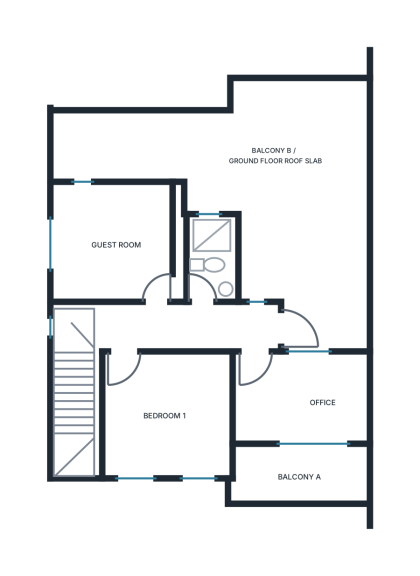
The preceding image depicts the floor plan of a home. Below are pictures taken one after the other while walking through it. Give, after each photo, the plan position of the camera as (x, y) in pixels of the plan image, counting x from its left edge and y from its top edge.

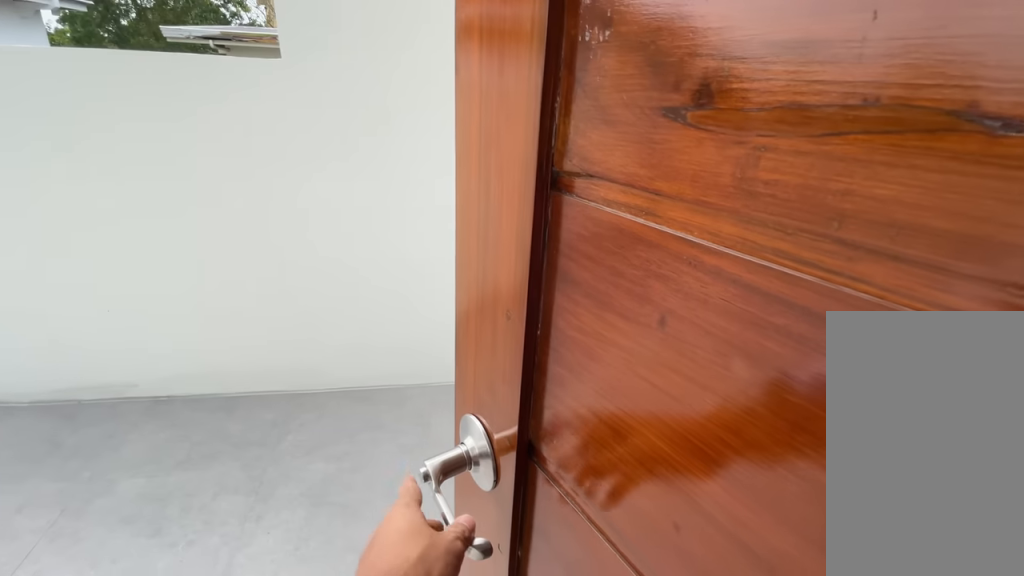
(335, 294)
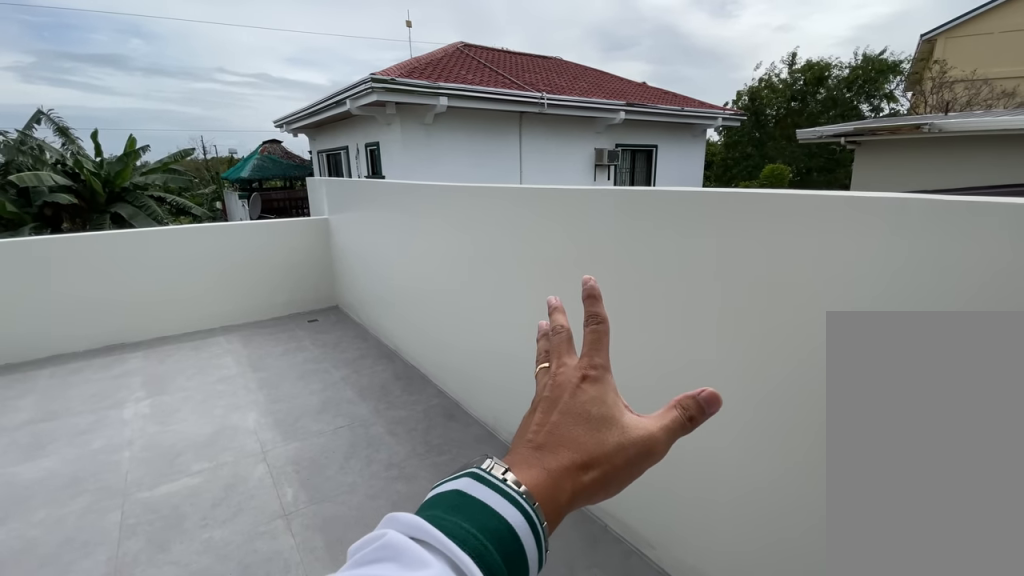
(336, 294)
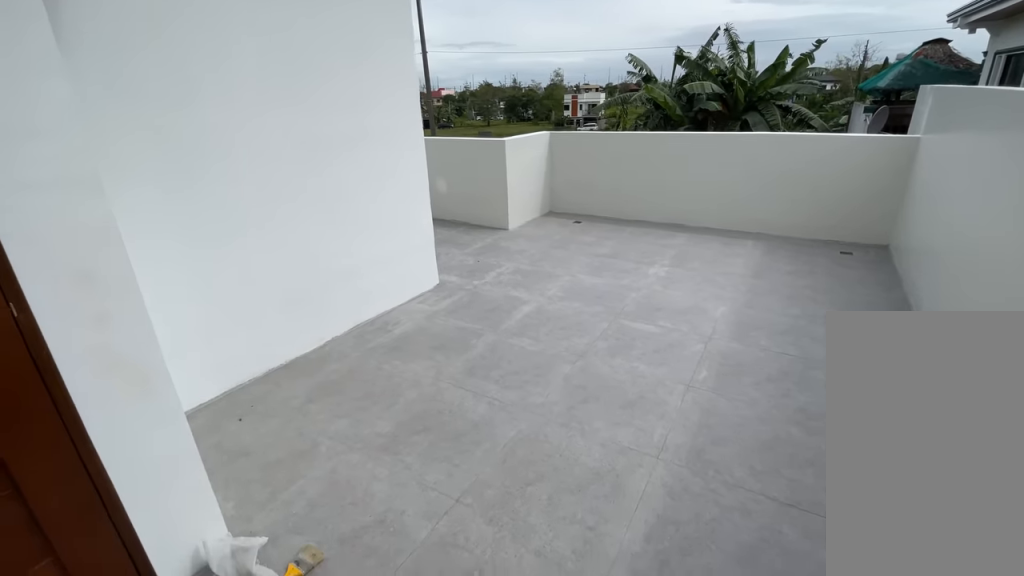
(336, 293)
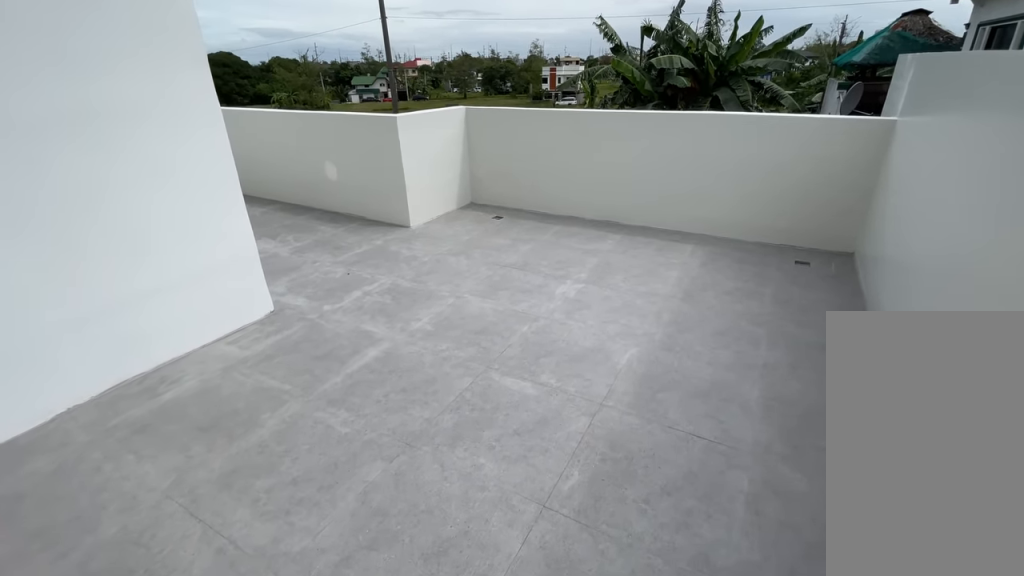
(336, 283)
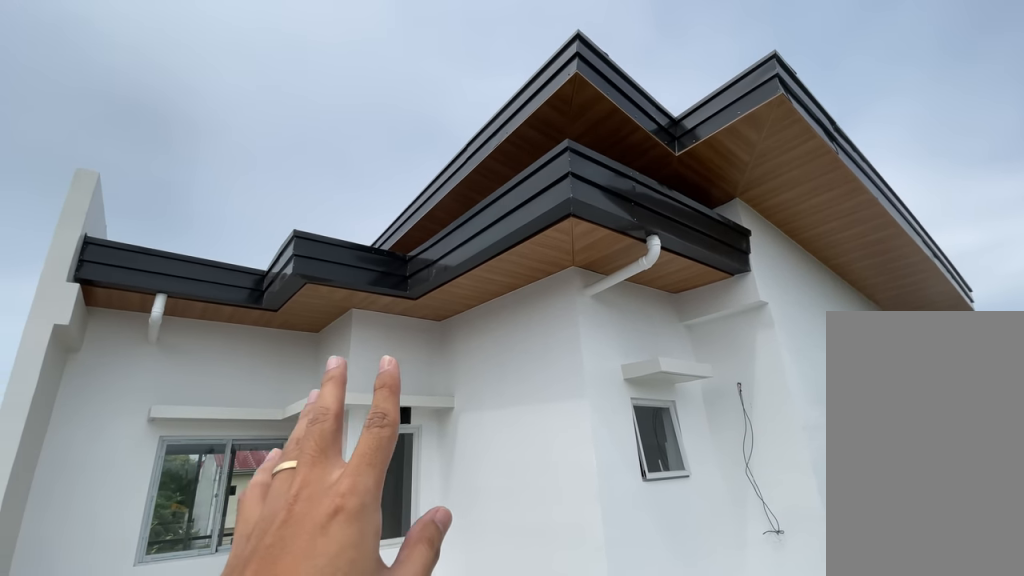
(335, 284)
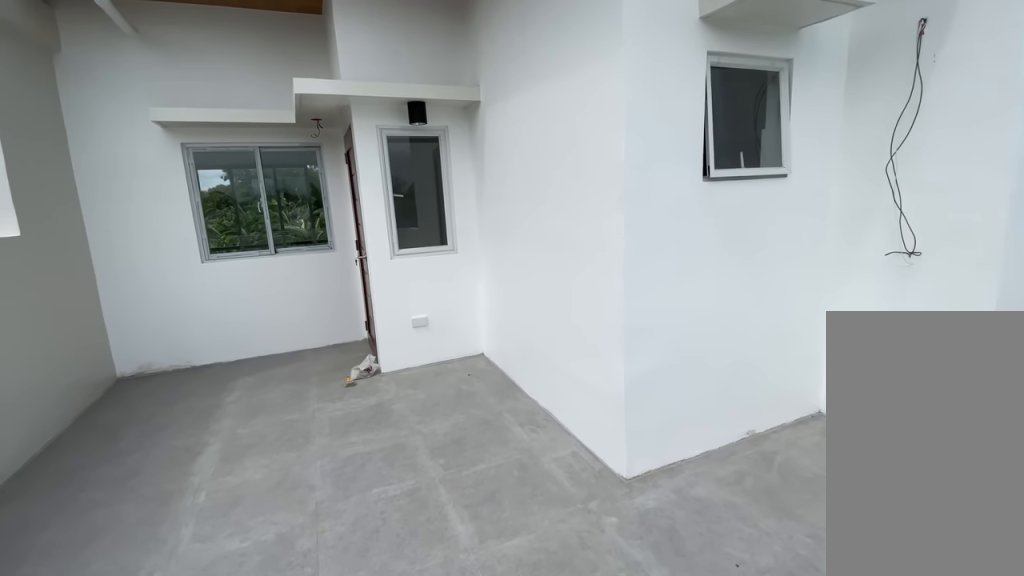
(335, 284)
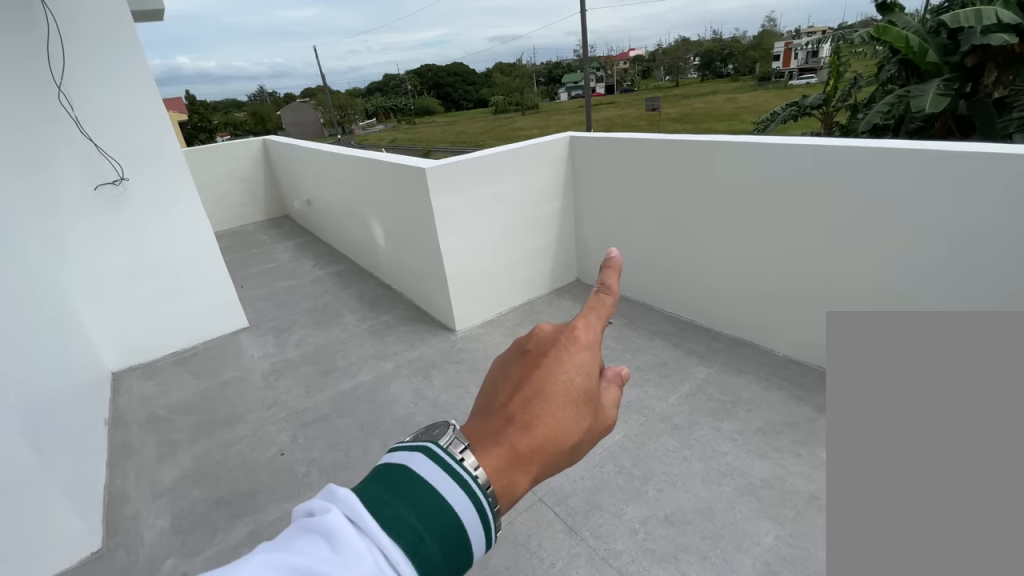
(297, 181)
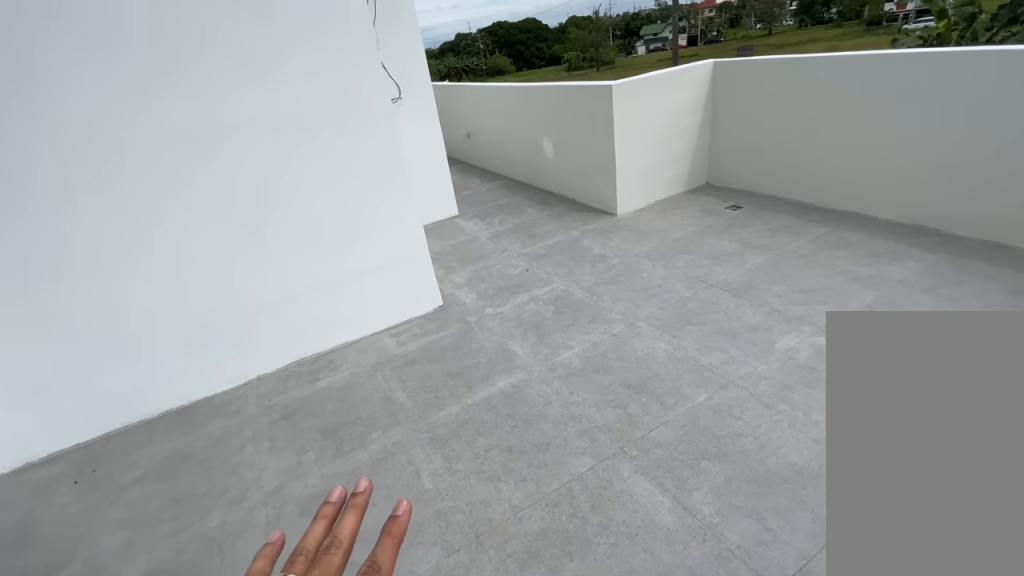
(297, 181)
